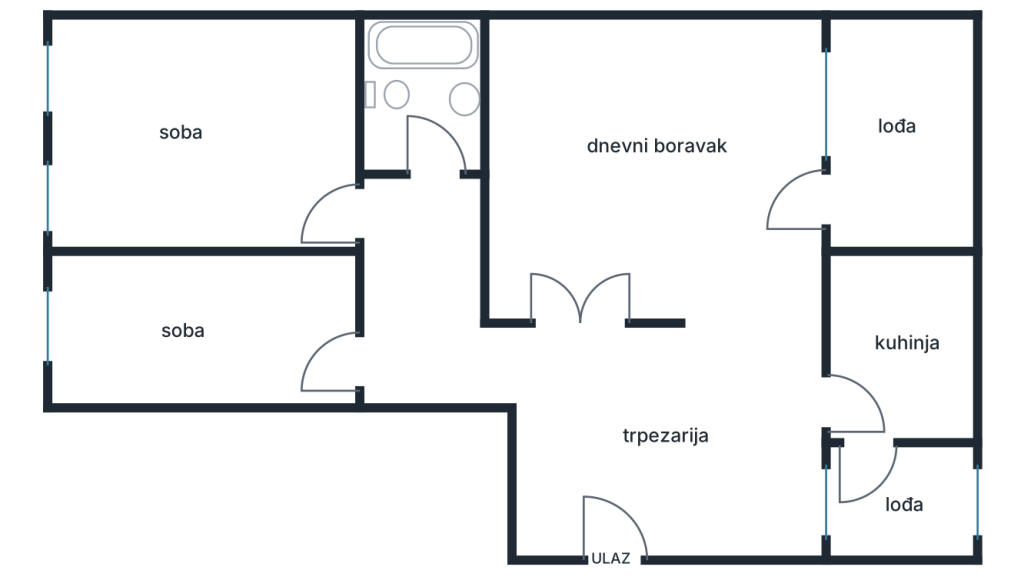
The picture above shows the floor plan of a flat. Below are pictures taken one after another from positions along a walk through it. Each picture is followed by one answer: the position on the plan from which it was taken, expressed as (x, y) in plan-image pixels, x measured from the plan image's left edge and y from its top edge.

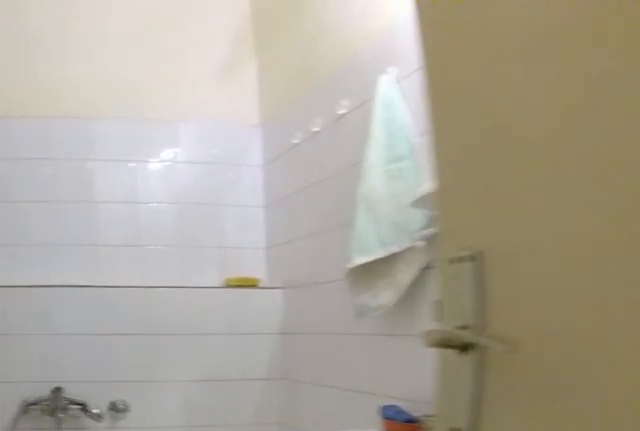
(421, 177)
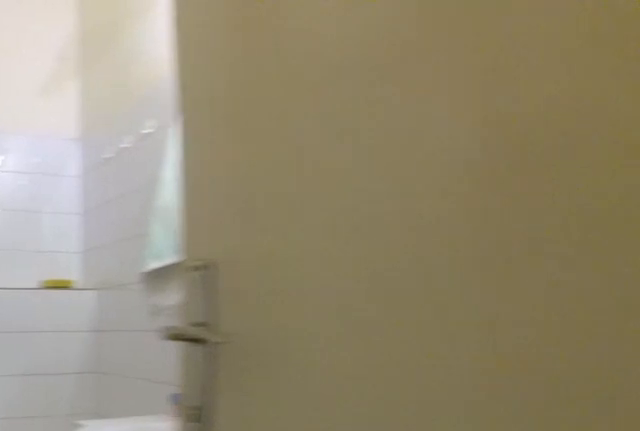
(419, 196)
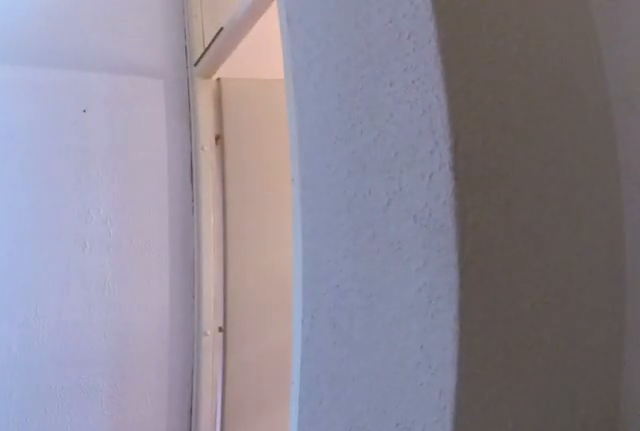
(421, 194)
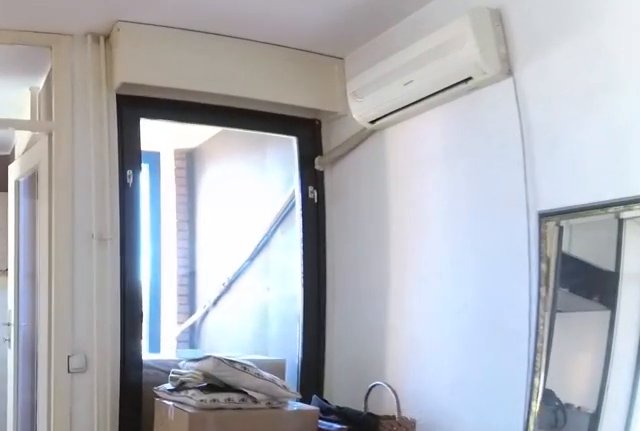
(638, 377)
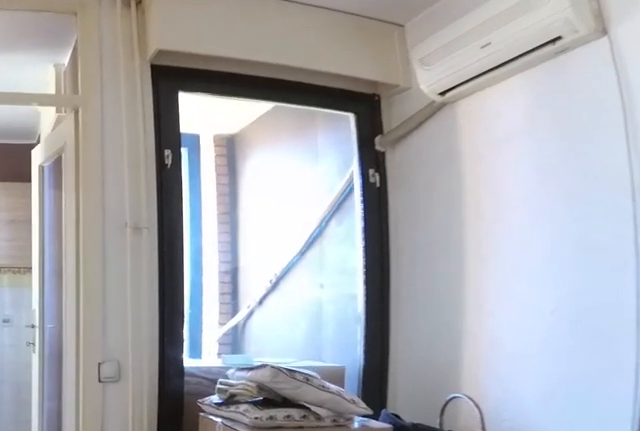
(656, 379)
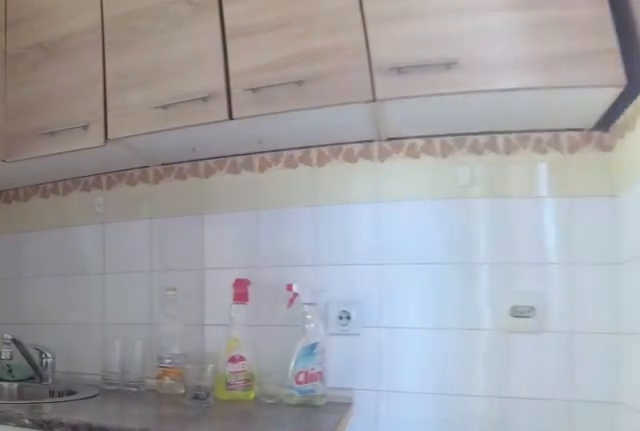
(827, 404)
